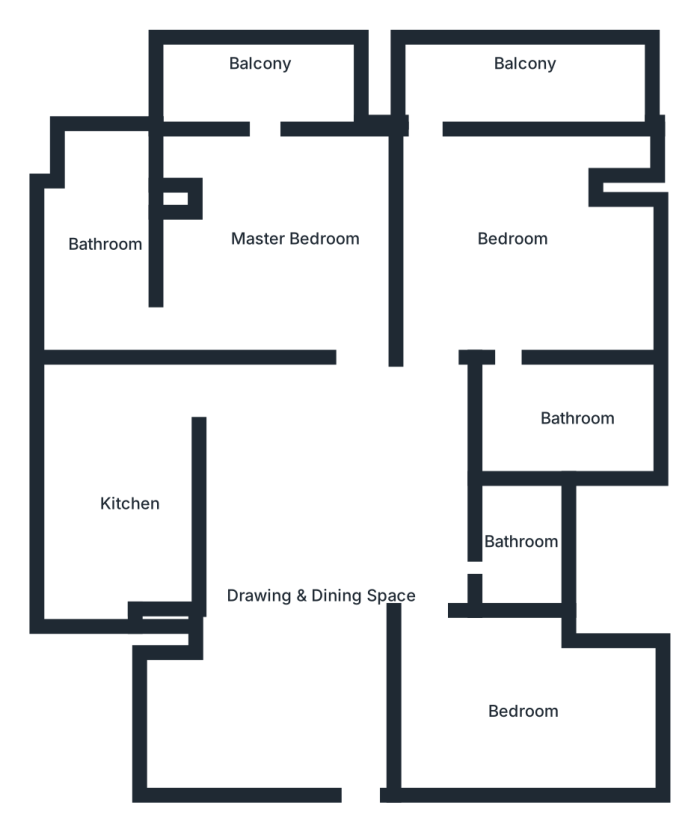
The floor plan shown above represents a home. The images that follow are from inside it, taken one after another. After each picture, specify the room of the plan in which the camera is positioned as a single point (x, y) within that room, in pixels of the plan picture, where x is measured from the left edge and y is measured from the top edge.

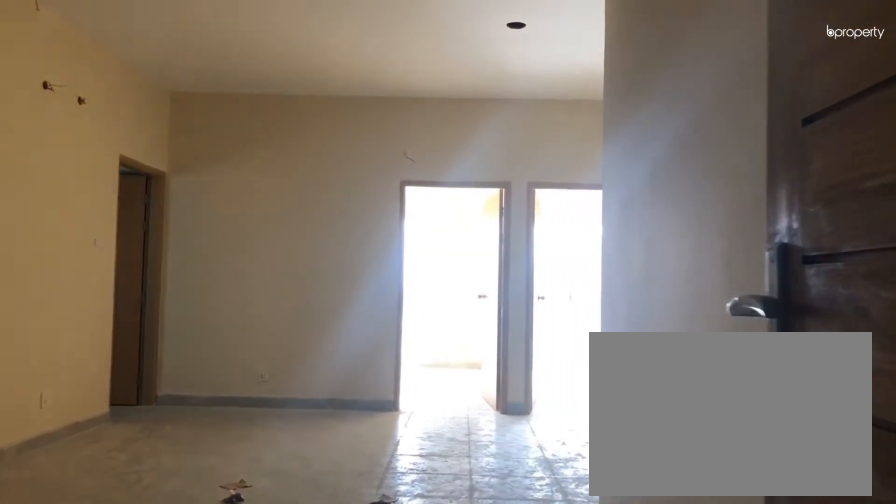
(349, 736)
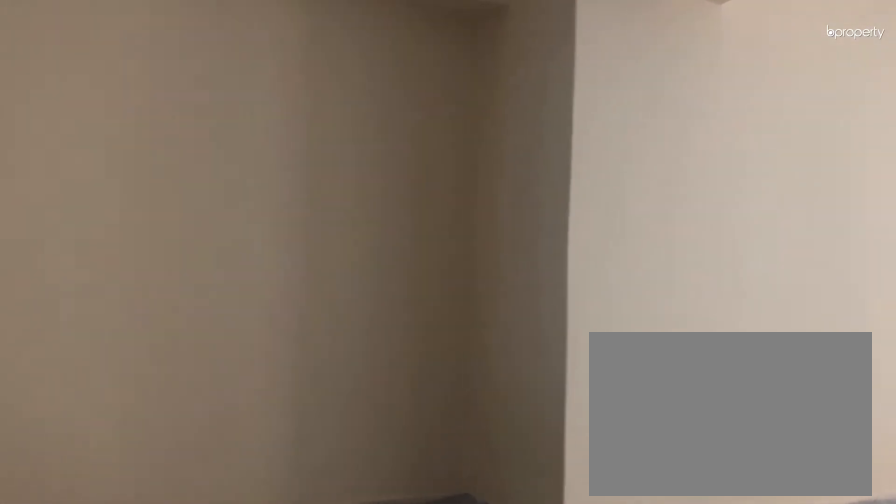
(337, 561)
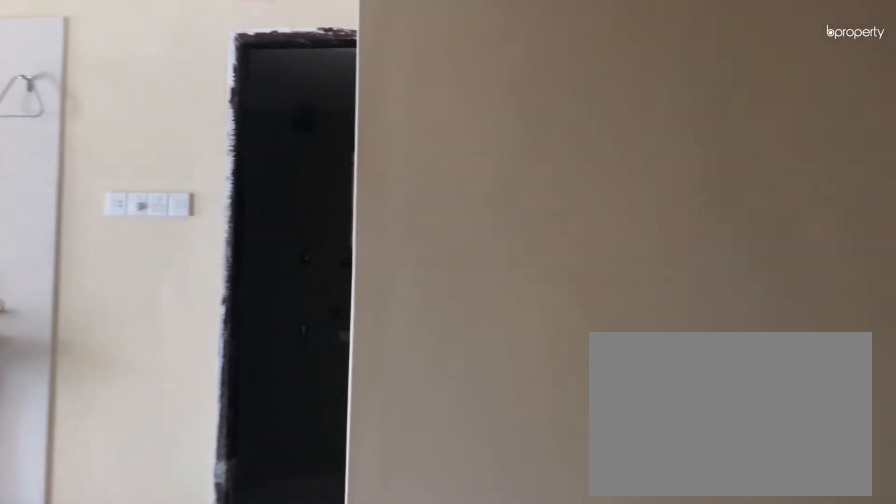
(337, 561)
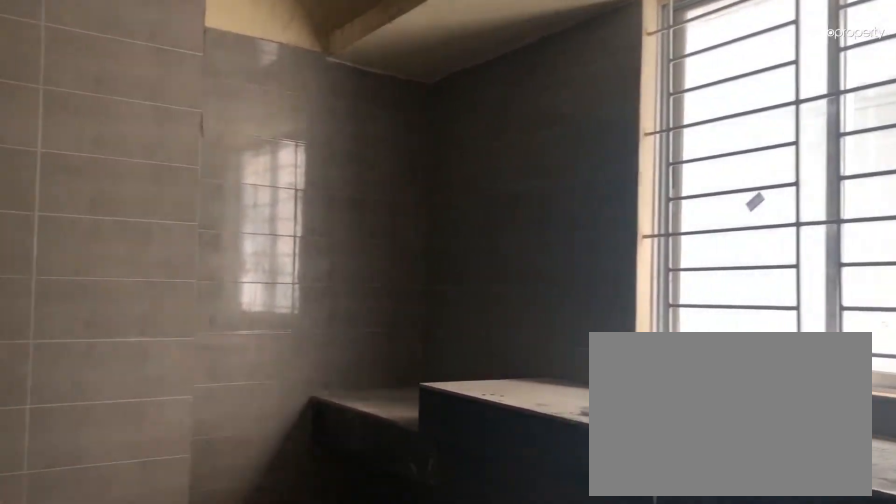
(122, 509)
